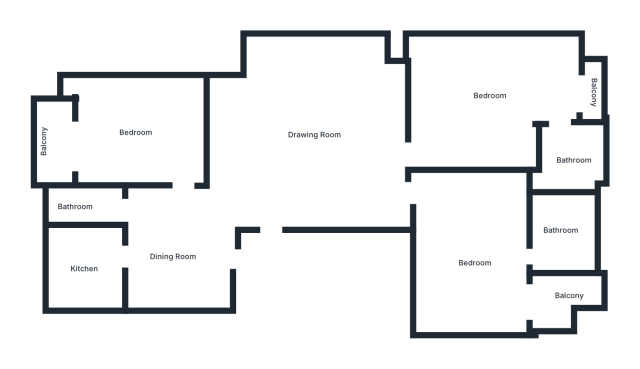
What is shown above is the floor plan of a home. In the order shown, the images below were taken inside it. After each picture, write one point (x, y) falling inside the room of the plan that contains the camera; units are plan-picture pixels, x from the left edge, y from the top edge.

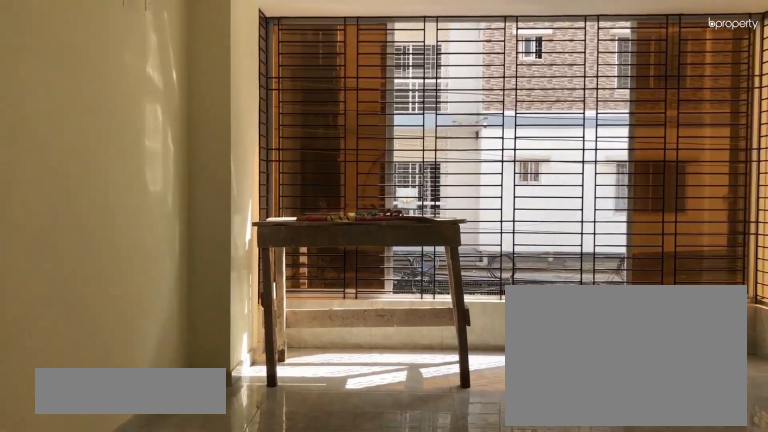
(284, 152)
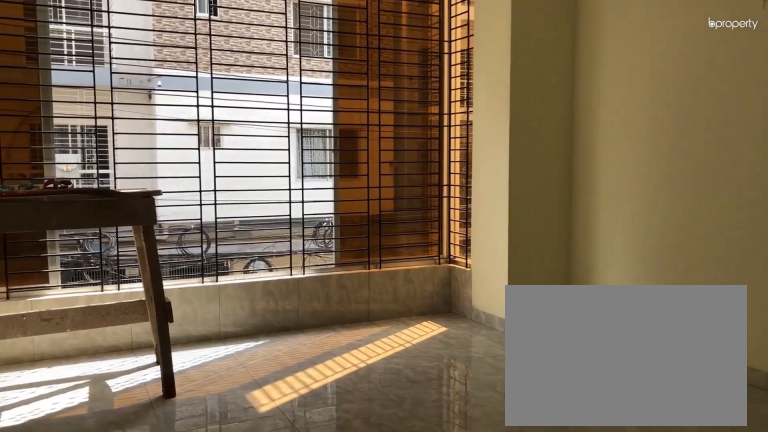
(319, 131)
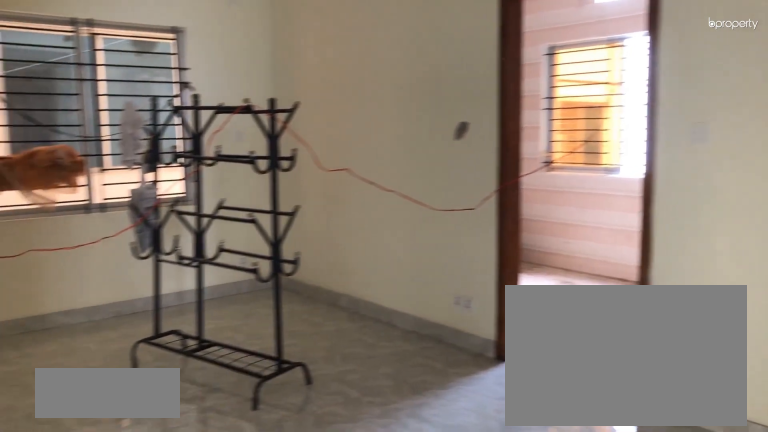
(176, 255)
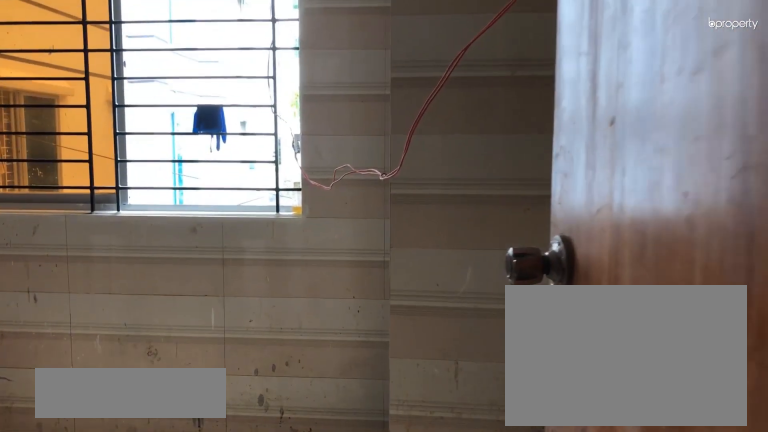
(91, 266)
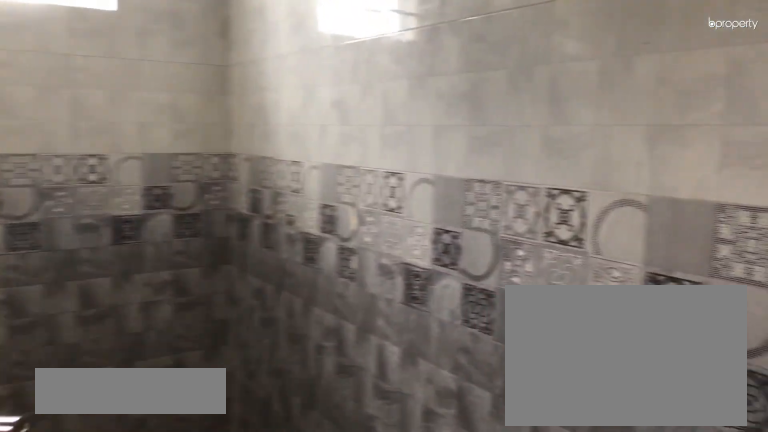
(82, 204)
